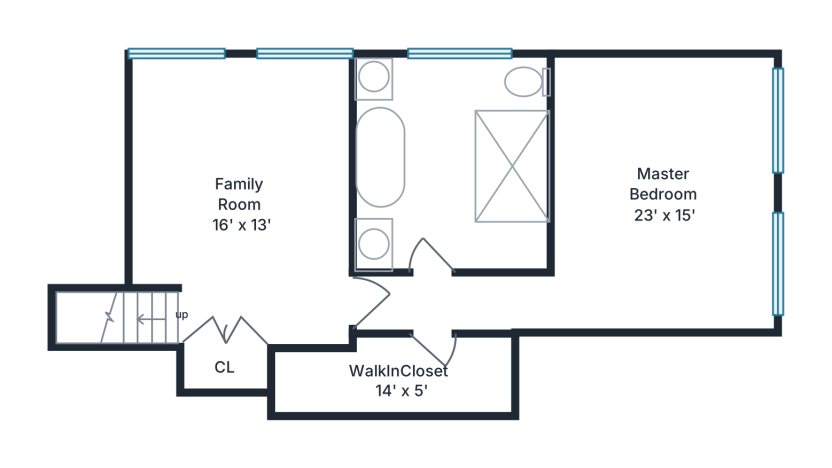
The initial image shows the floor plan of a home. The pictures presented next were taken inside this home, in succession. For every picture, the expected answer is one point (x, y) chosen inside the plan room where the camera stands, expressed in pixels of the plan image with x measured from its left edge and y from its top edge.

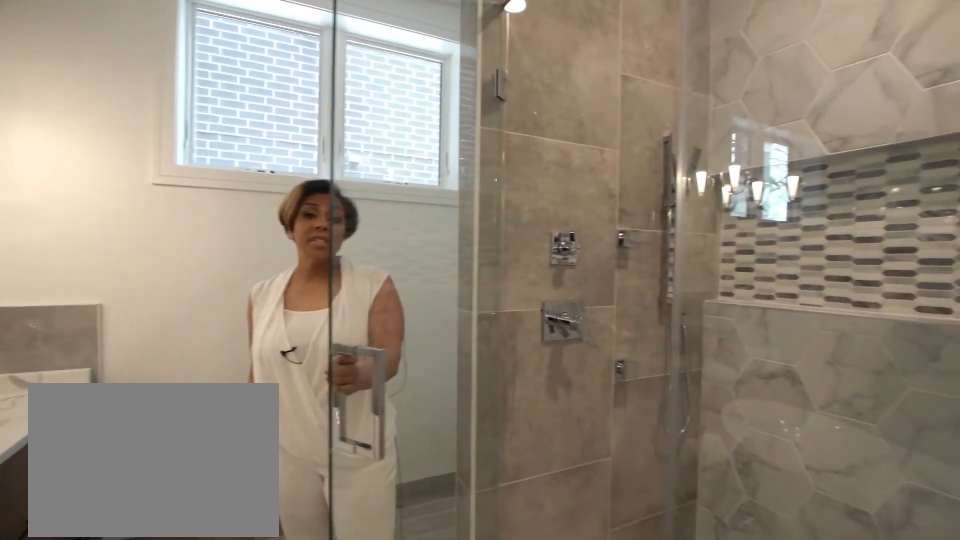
(452, 165)
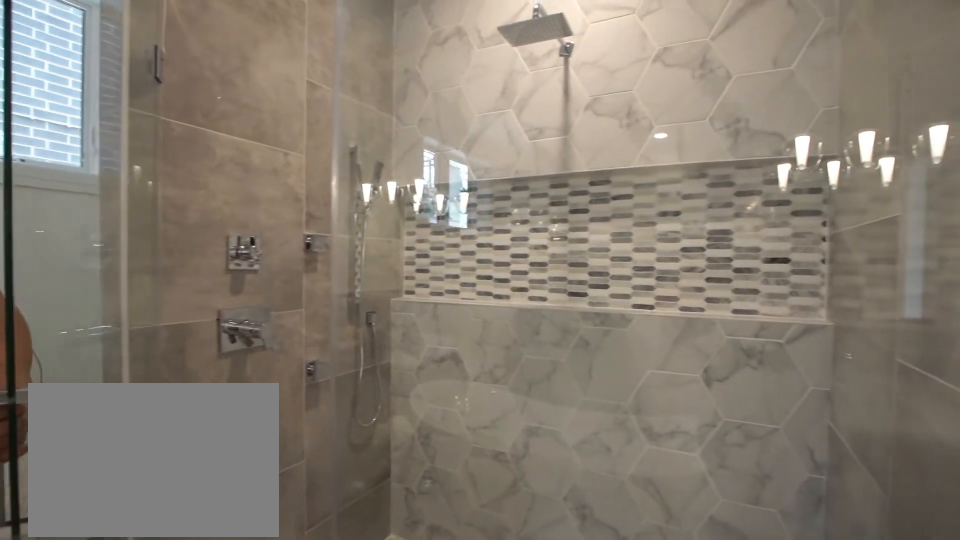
(452, 165)
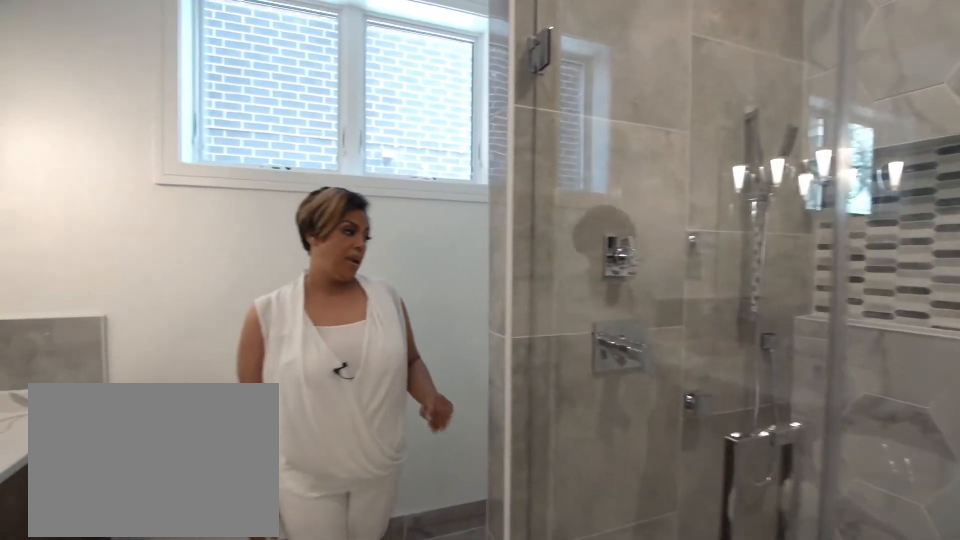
(452, 165)
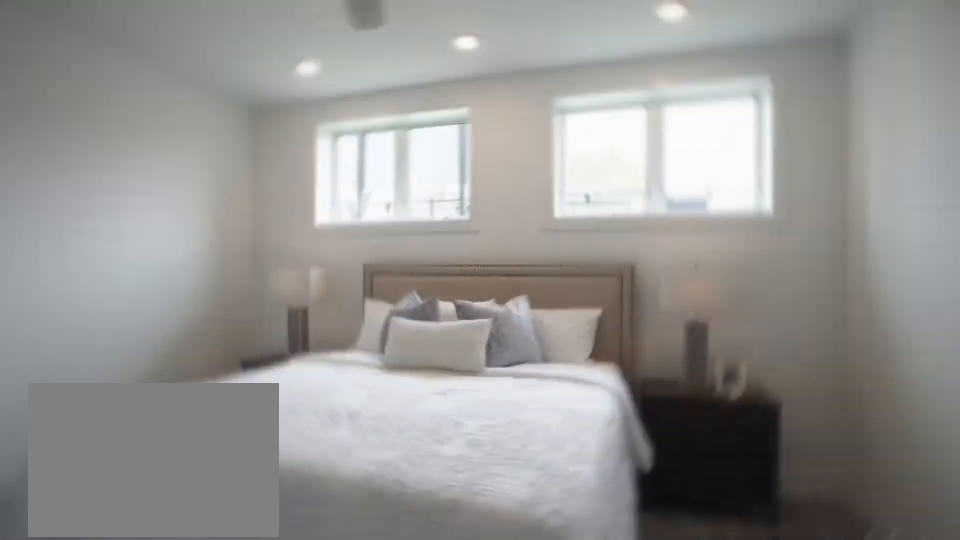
(666, 192)
